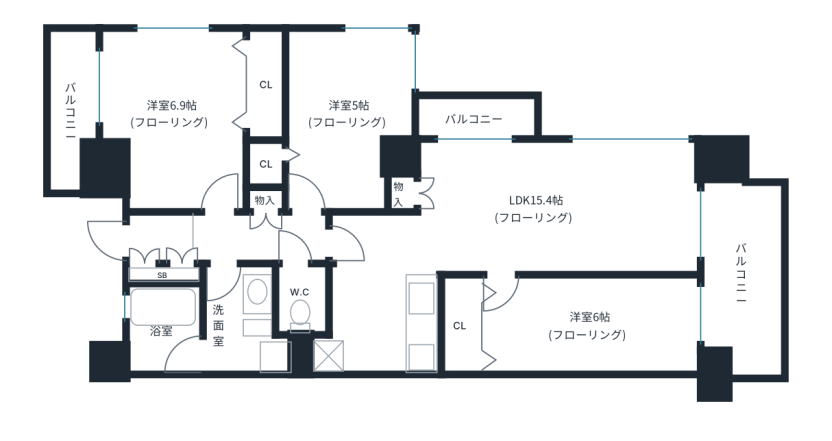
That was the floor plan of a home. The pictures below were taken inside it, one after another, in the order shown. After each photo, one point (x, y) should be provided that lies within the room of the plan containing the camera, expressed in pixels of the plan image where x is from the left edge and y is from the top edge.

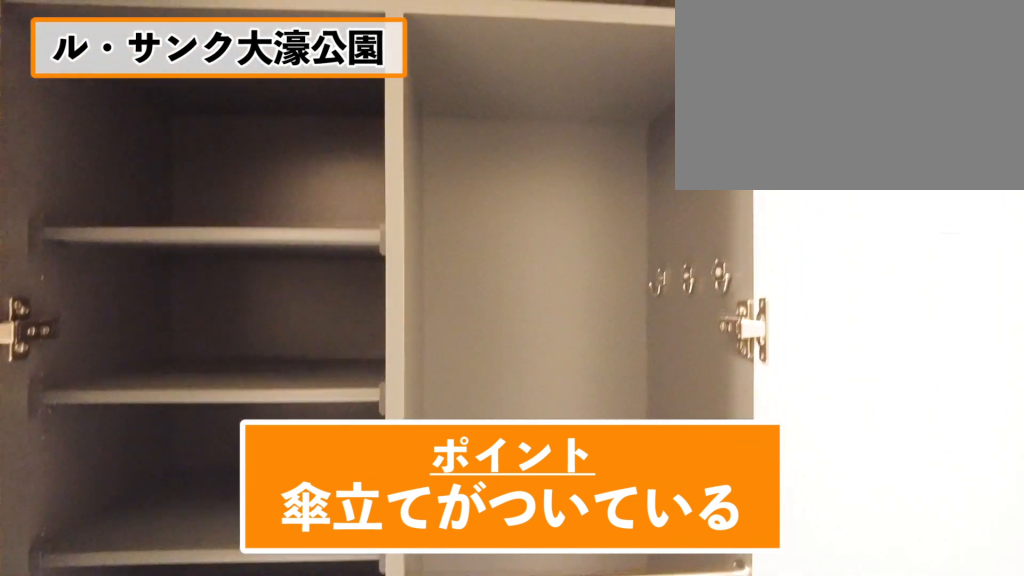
(151, 242)
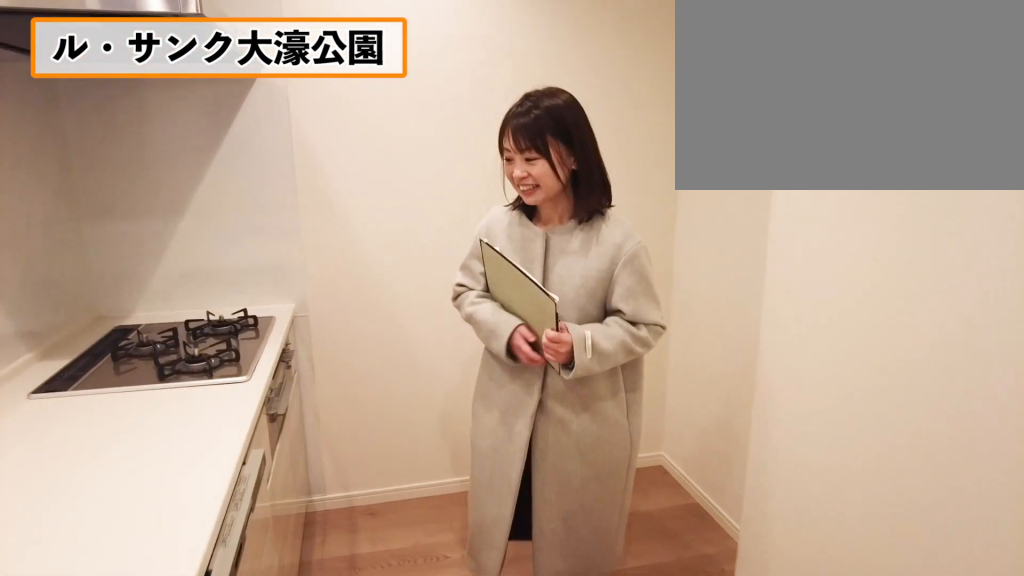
(379, 332)
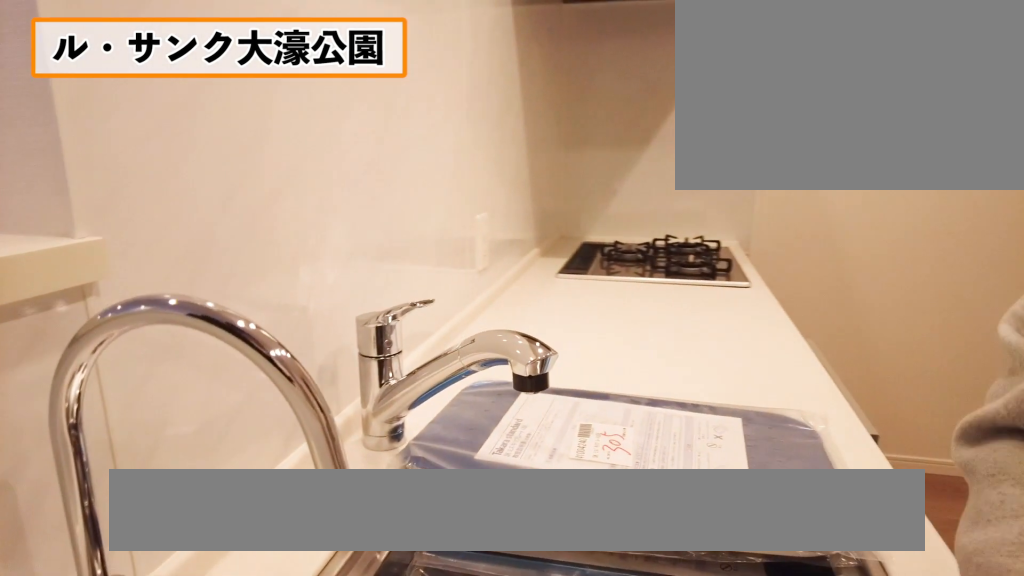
(379, 332)
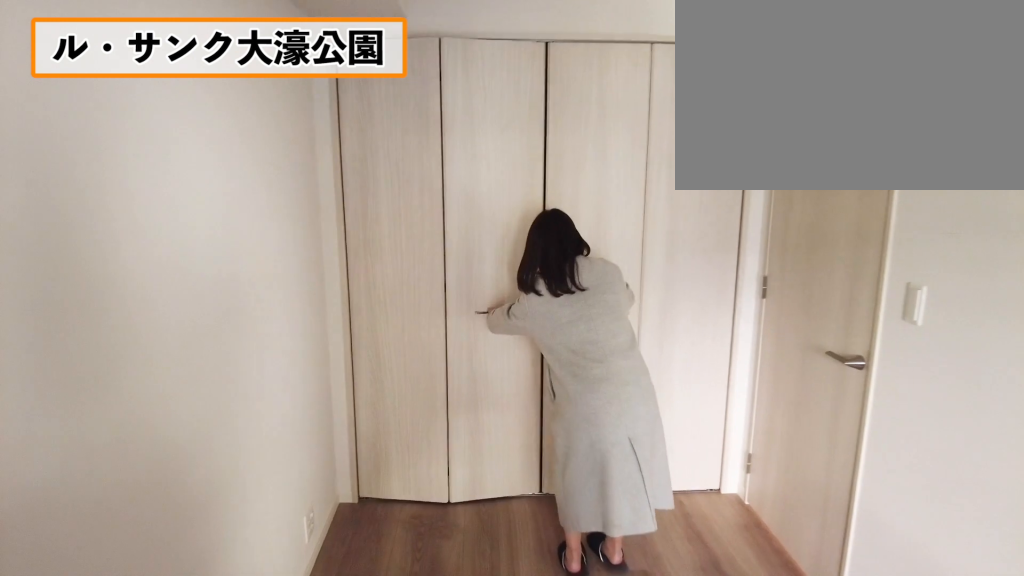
(591, 325)
